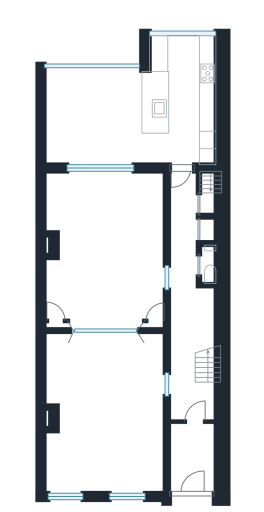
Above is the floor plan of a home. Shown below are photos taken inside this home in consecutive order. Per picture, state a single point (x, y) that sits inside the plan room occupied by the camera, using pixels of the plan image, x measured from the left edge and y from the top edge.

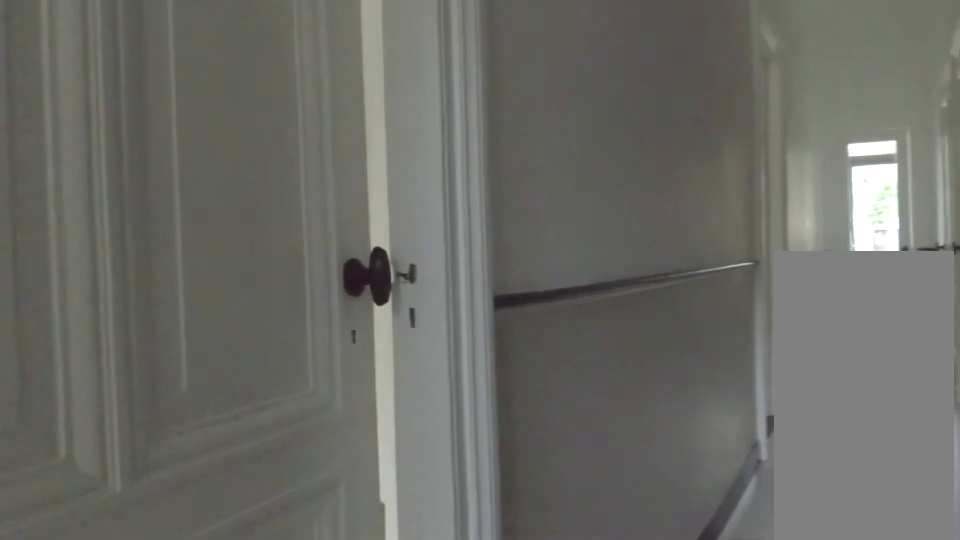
(190, 350)
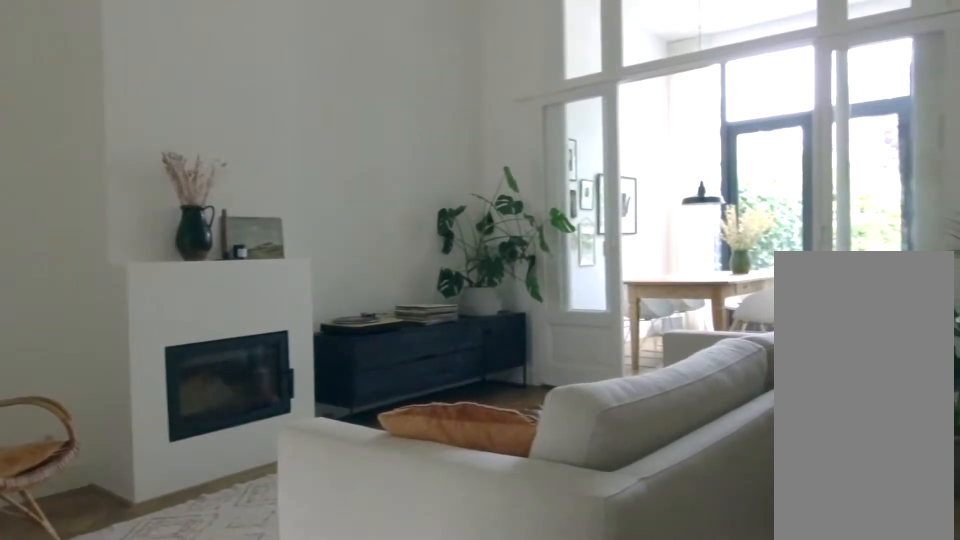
(105, 248)
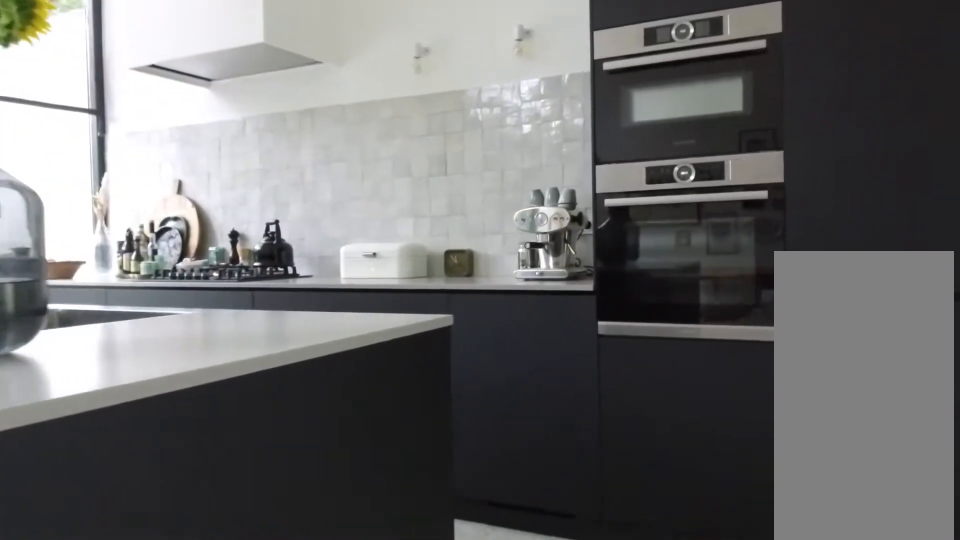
(122, 113)
